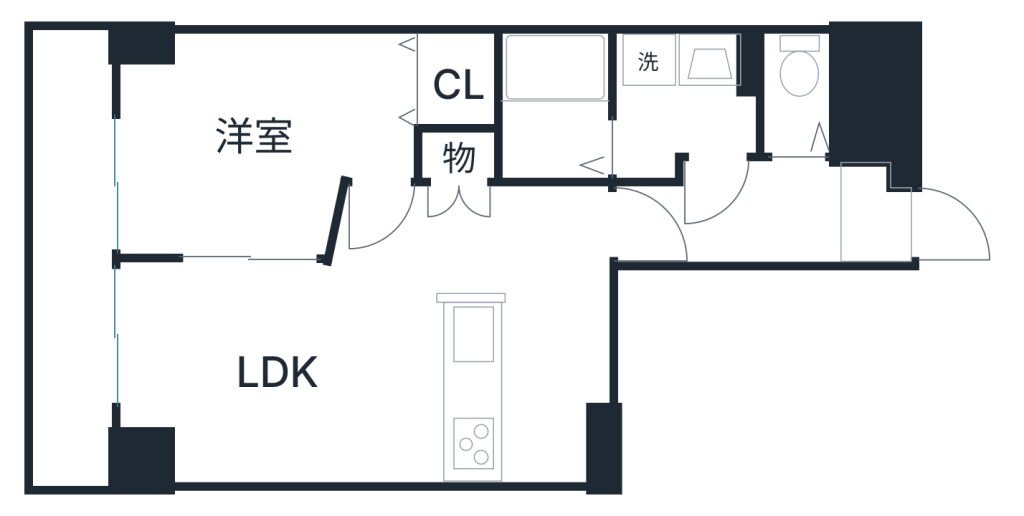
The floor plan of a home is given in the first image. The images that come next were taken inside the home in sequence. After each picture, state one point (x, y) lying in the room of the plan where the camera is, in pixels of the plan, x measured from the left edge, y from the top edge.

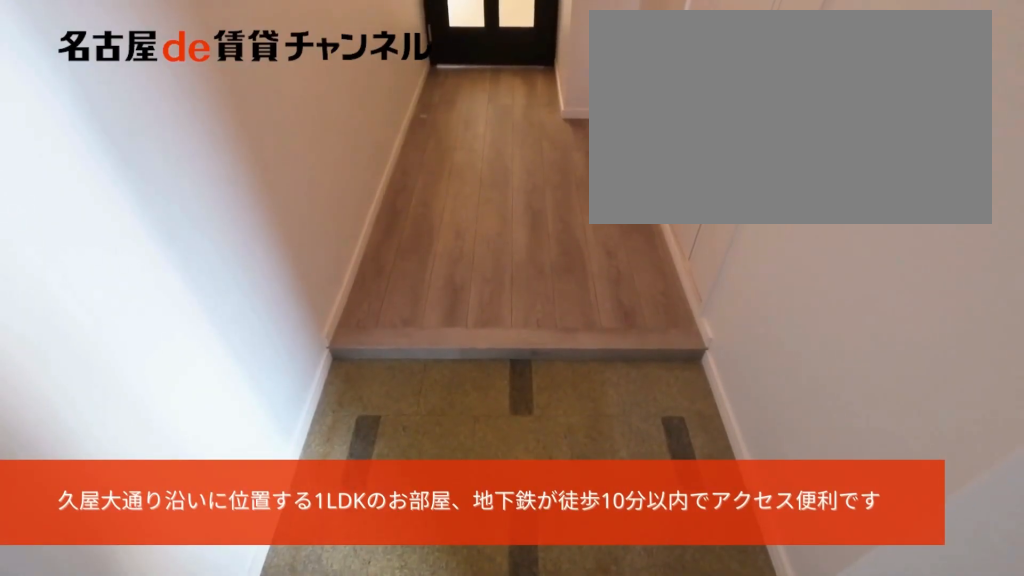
(879, 216)
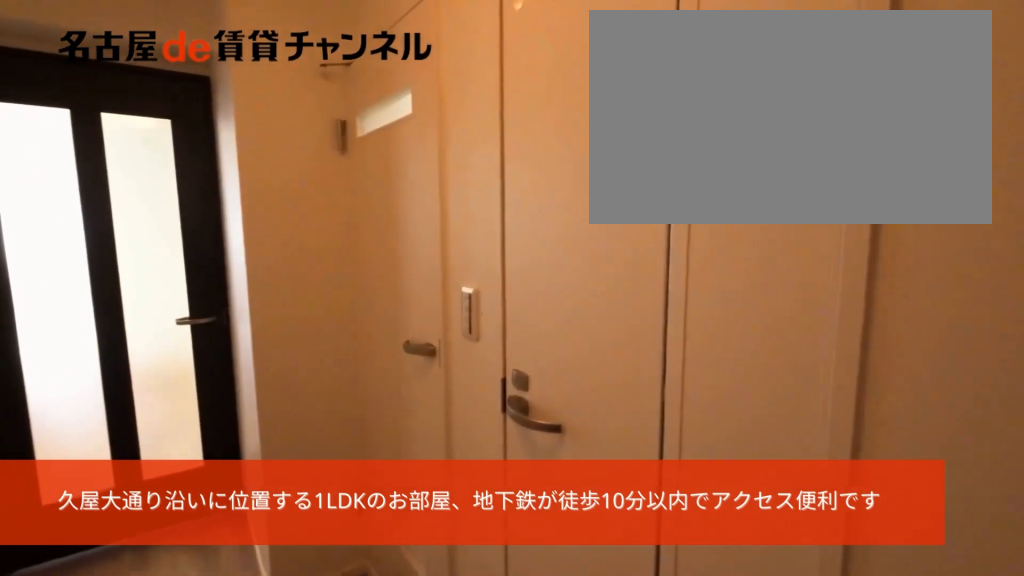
(879, 216)
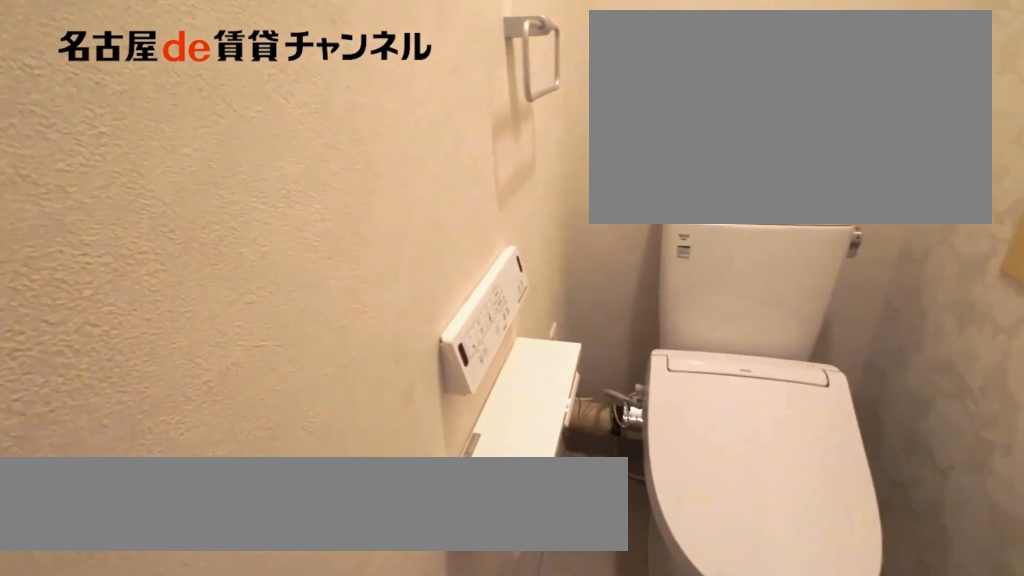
(798, 98)
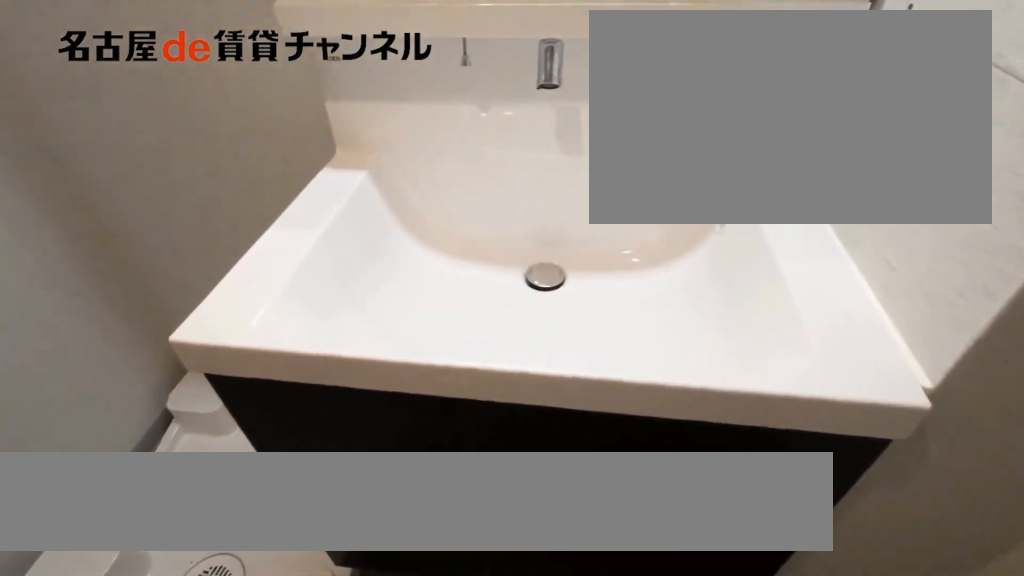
(685, 100)
